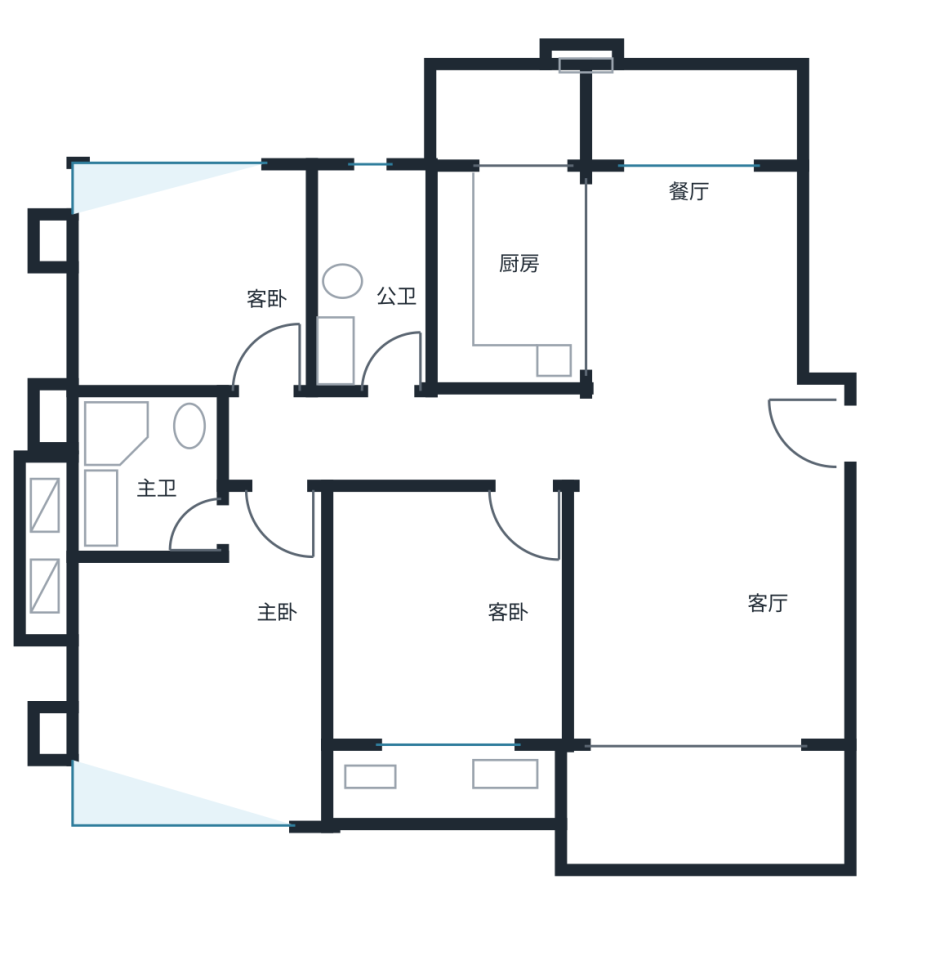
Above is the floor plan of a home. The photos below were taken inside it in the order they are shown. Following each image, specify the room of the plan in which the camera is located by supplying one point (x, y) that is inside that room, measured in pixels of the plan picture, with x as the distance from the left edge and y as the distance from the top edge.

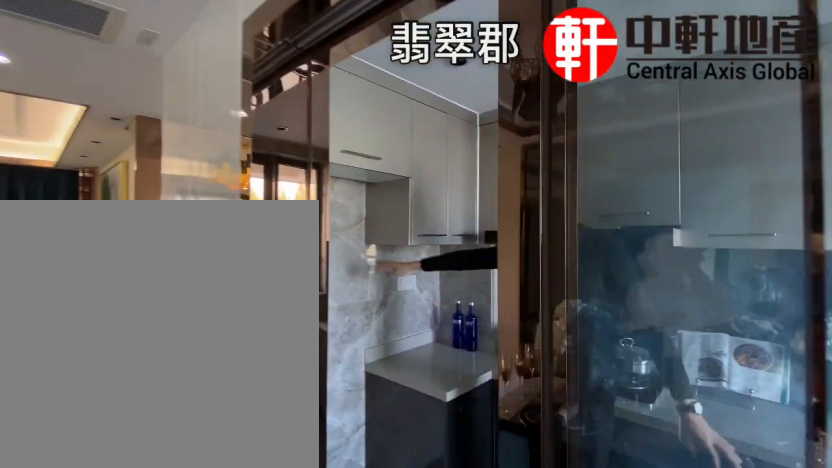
(529, 254)
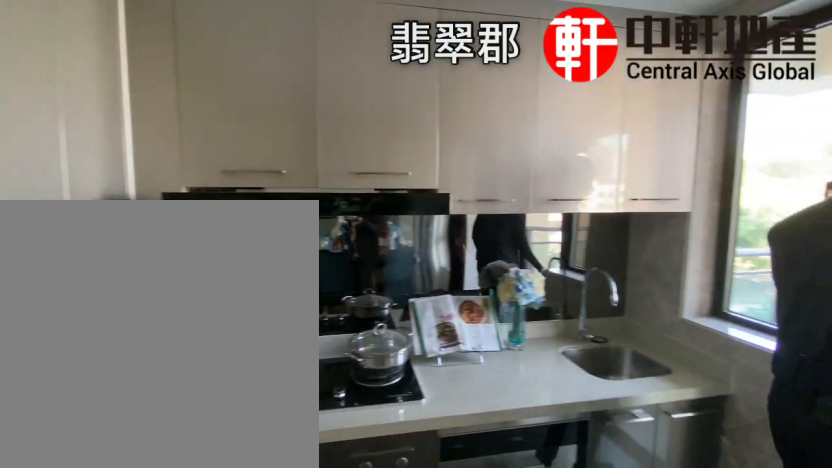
(529, 254)
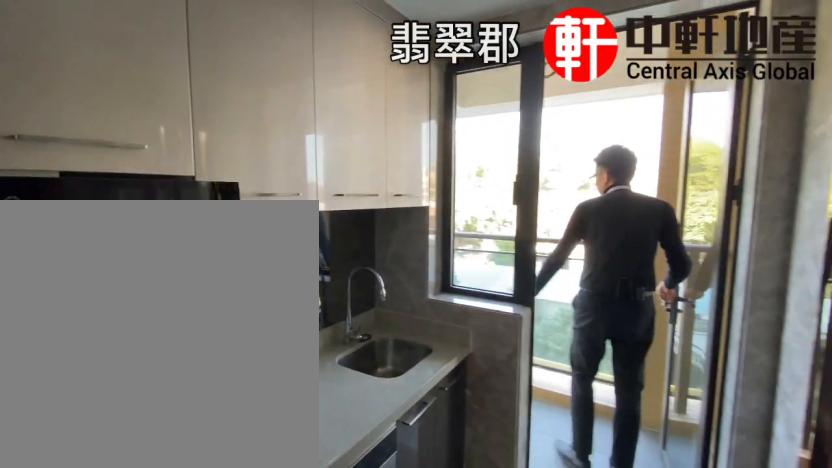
(529, 254)
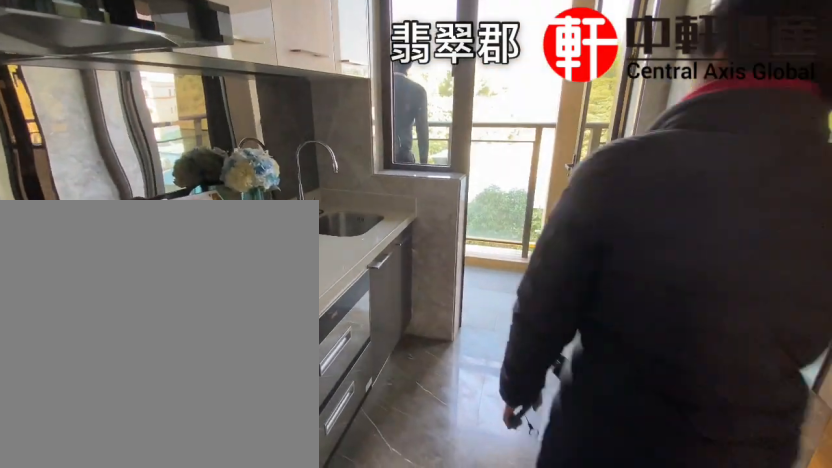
(529, 254)
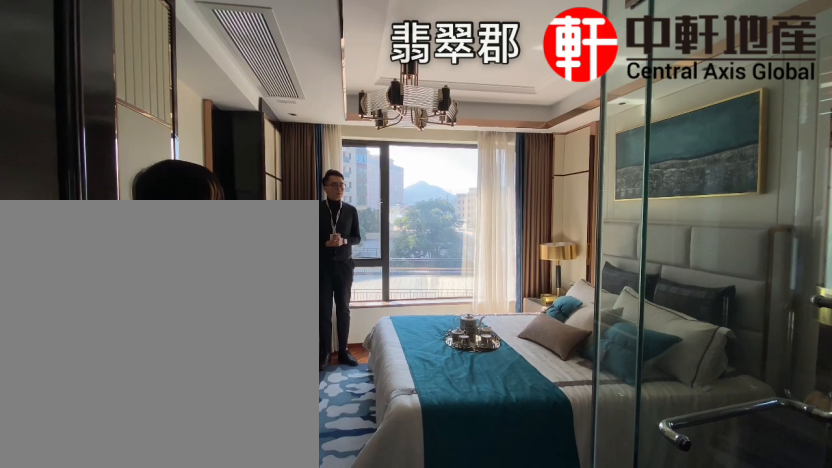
(190, 670)
